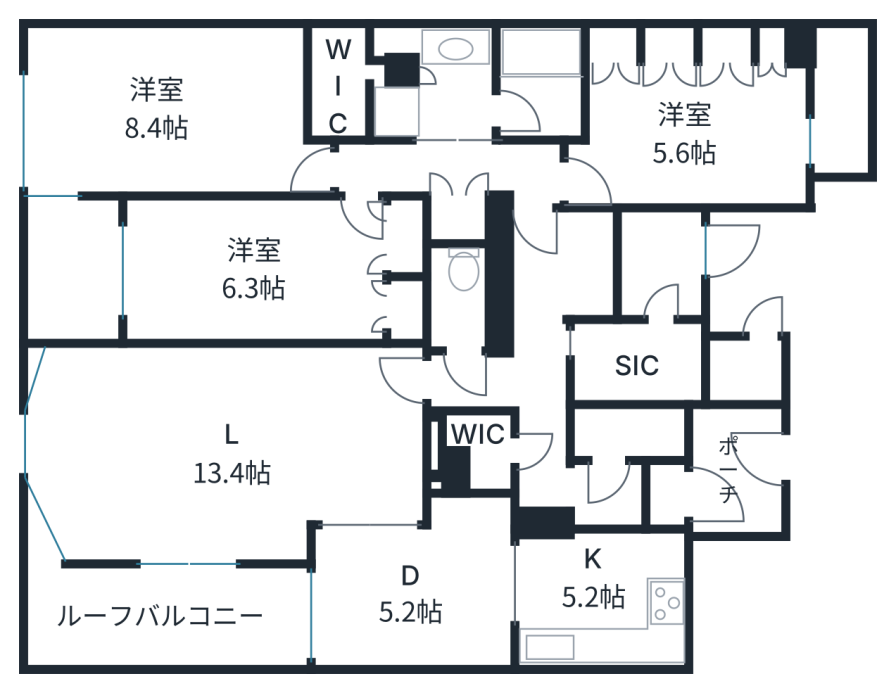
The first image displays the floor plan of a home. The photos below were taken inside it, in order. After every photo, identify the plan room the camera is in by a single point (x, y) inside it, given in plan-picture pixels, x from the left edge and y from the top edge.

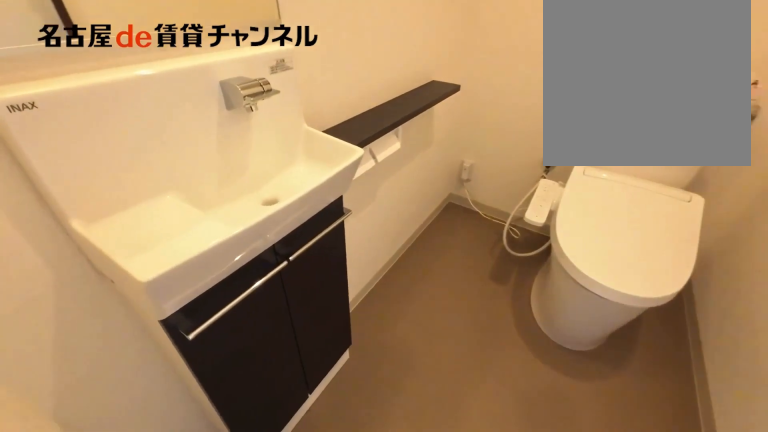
(457, 299)
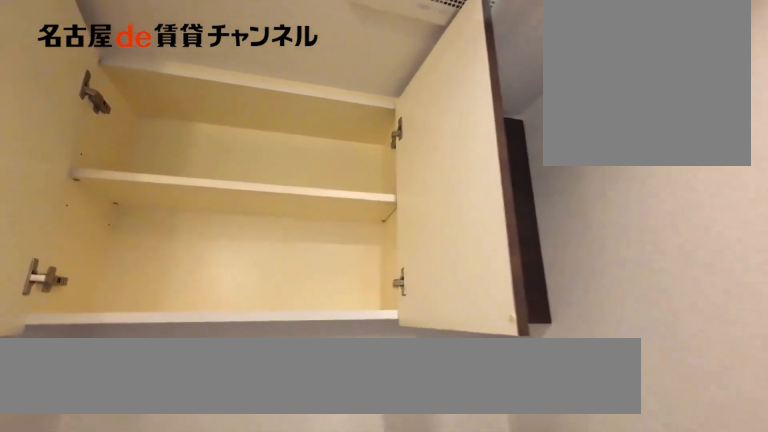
(457, 299)
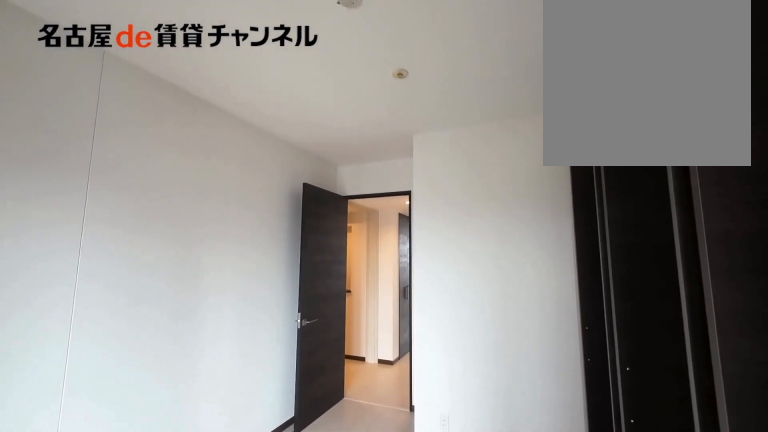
(691, 134)
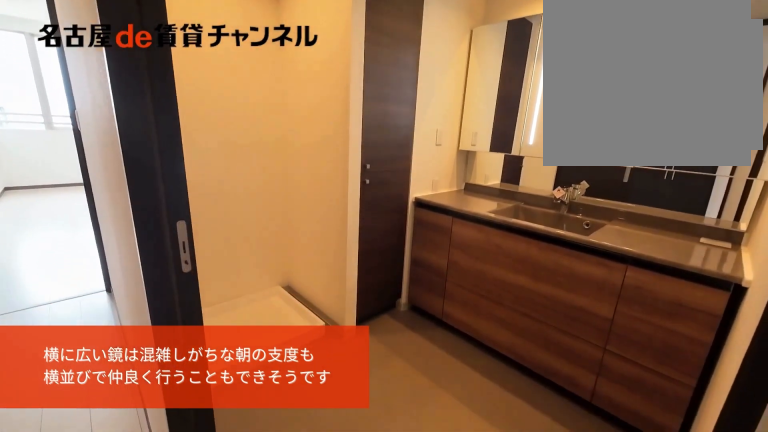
(441, 89)
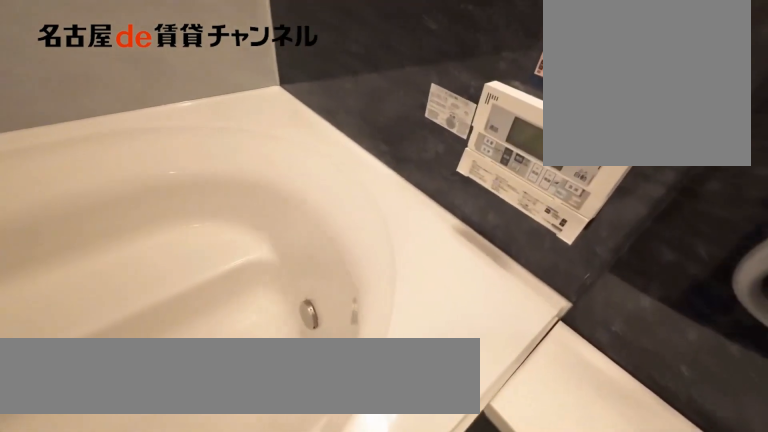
(540, 83)
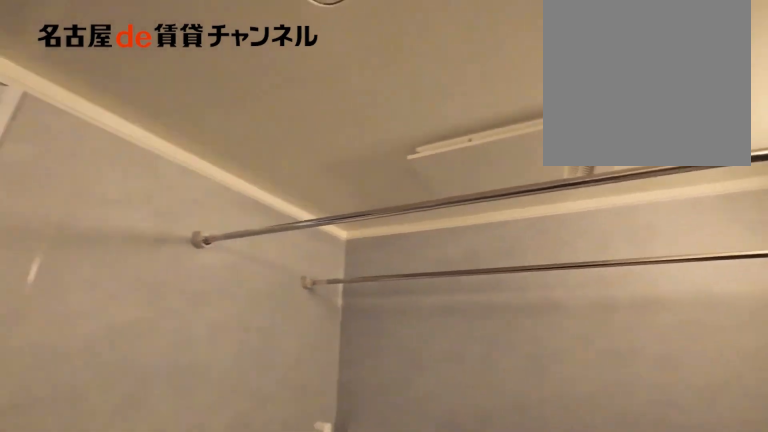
(540, 83)
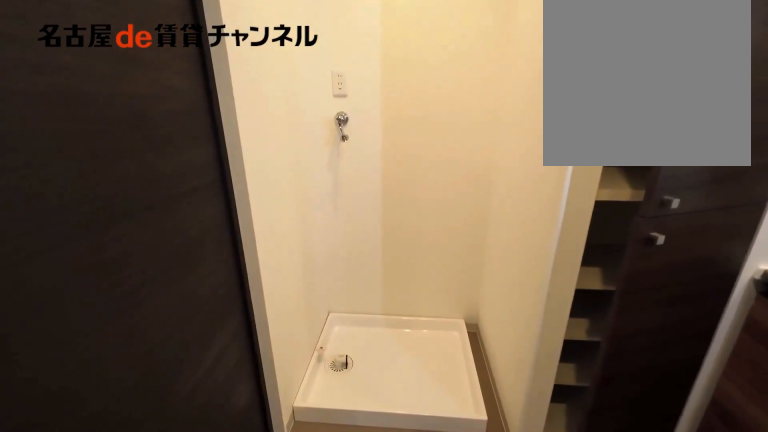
(442, 89)
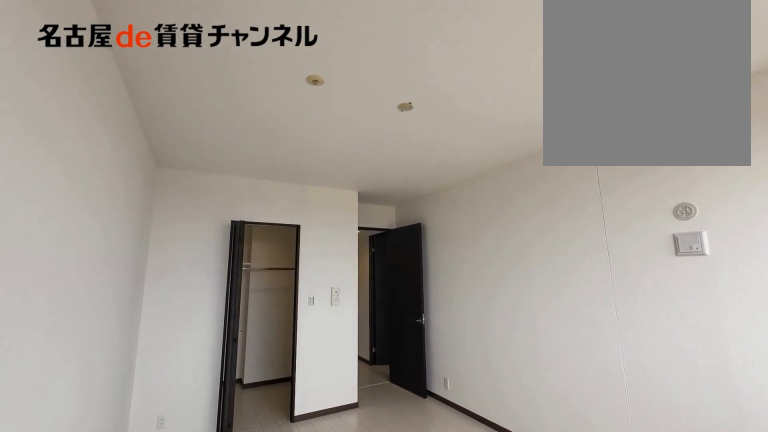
(175, 113)
